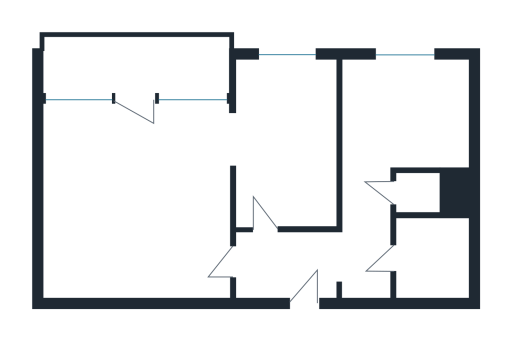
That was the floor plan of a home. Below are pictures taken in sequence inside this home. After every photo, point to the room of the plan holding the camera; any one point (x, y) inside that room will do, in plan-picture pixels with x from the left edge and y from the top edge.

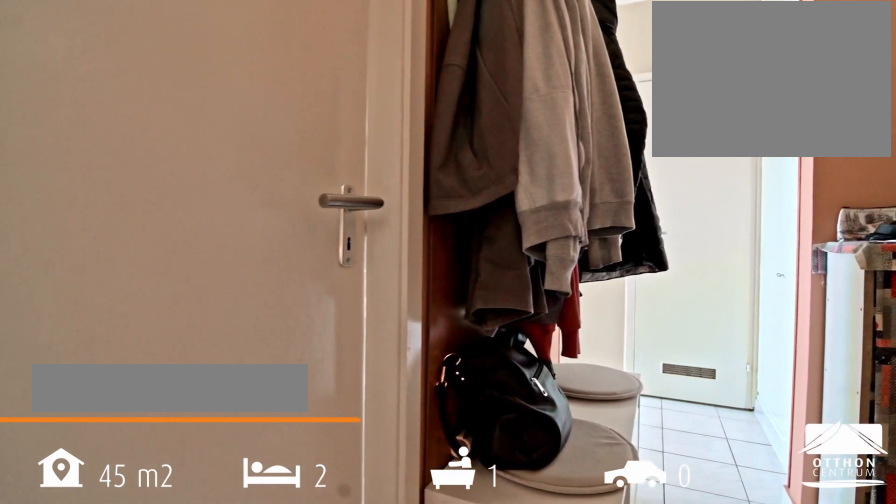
(355, 254)
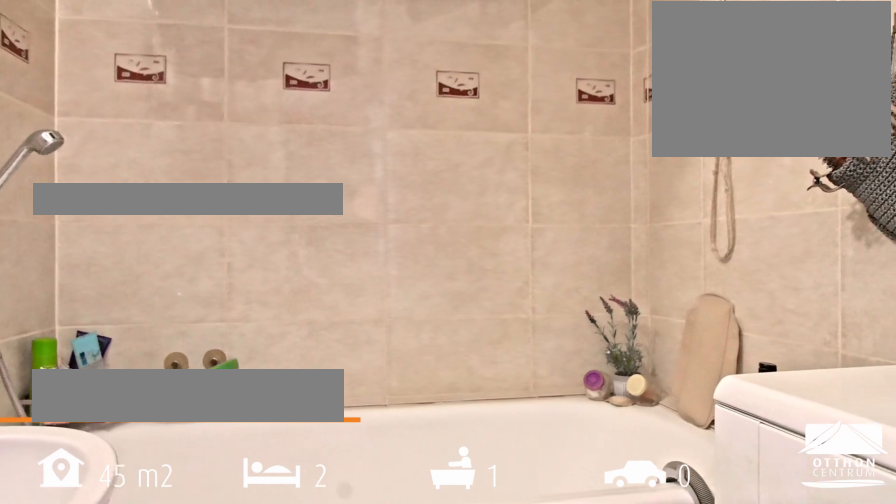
(435, 263)
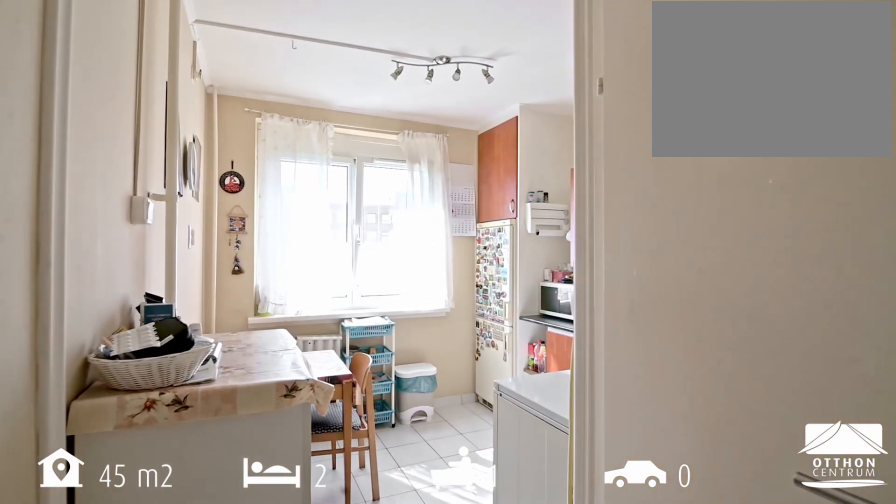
(411, 108)
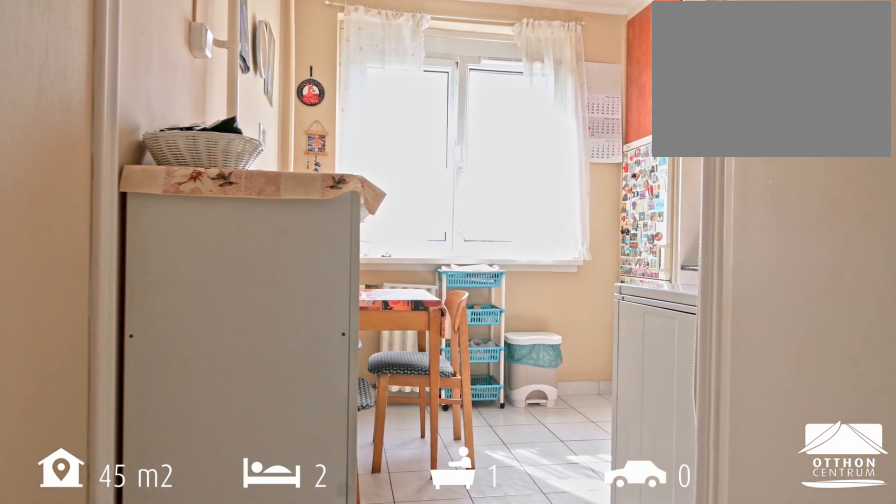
(411, 108)
